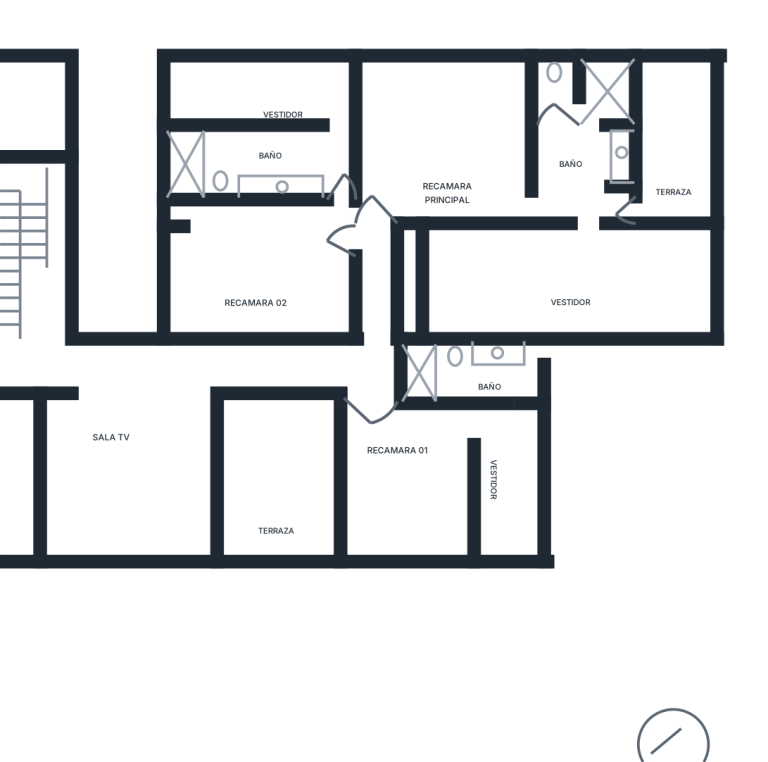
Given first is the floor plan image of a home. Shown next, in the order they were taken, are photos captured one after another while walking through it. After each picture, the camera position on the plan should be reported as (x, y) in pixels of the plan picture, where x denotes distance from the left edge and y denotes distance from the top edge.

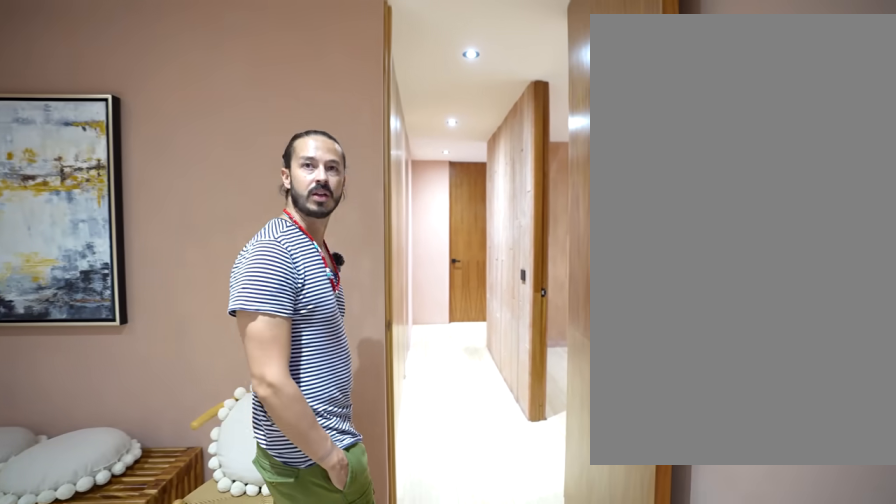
(397, 169)
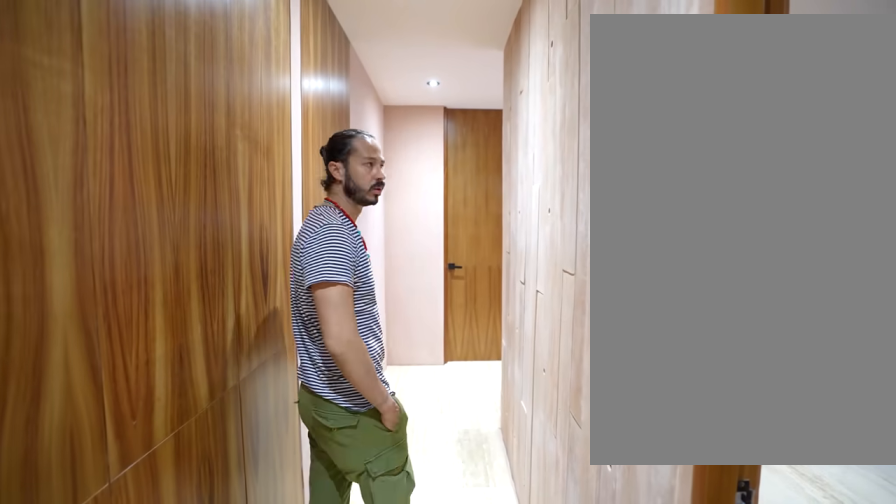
(377, 227)
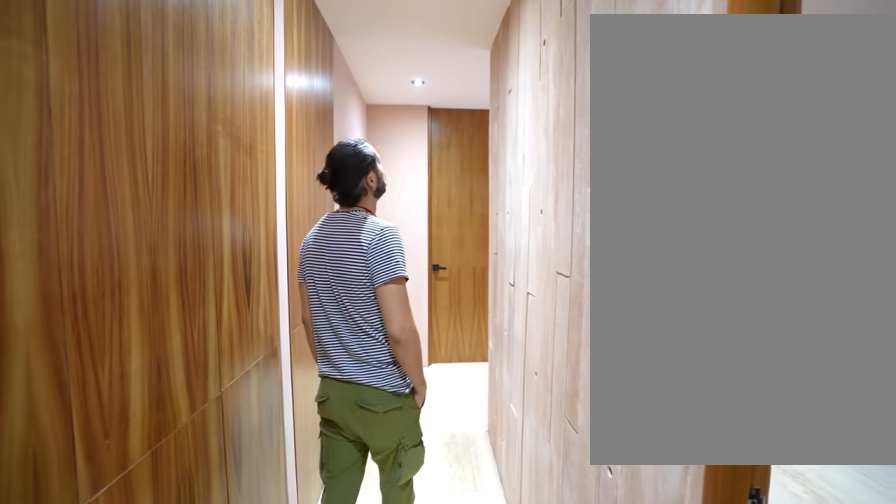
(377, 233)
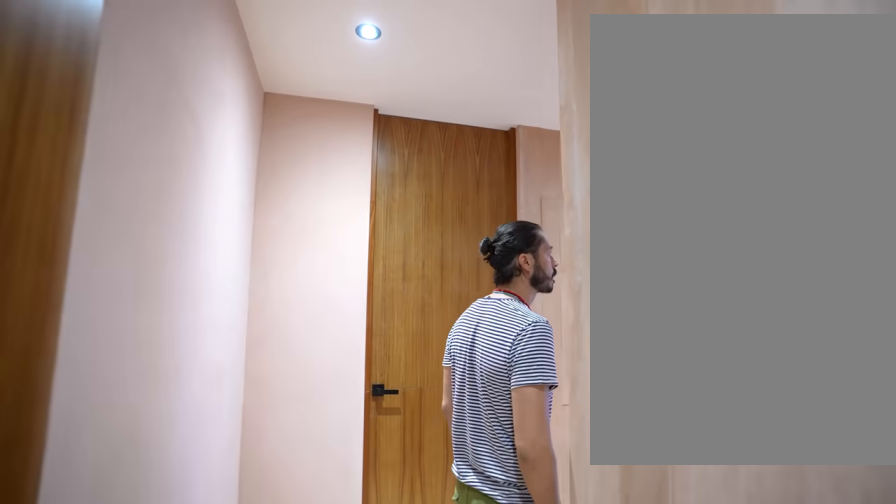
(376, 257)
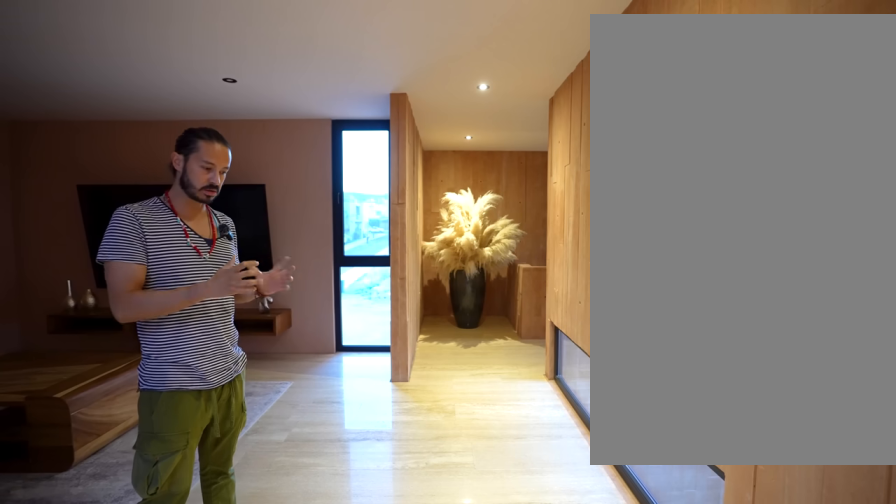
(213, 372)
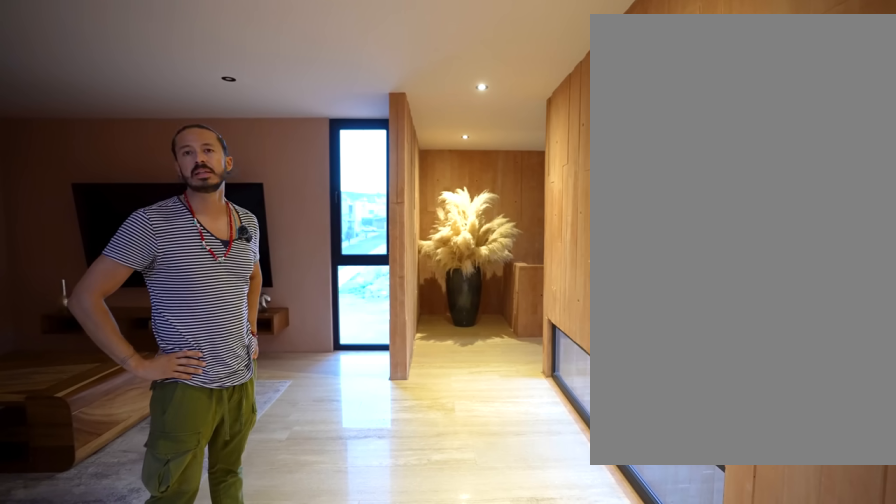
(207, 373)
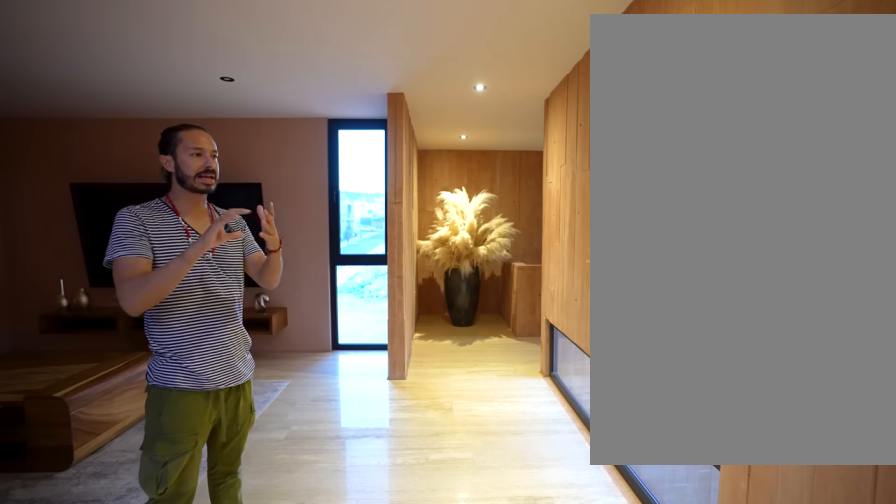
(207, 373)
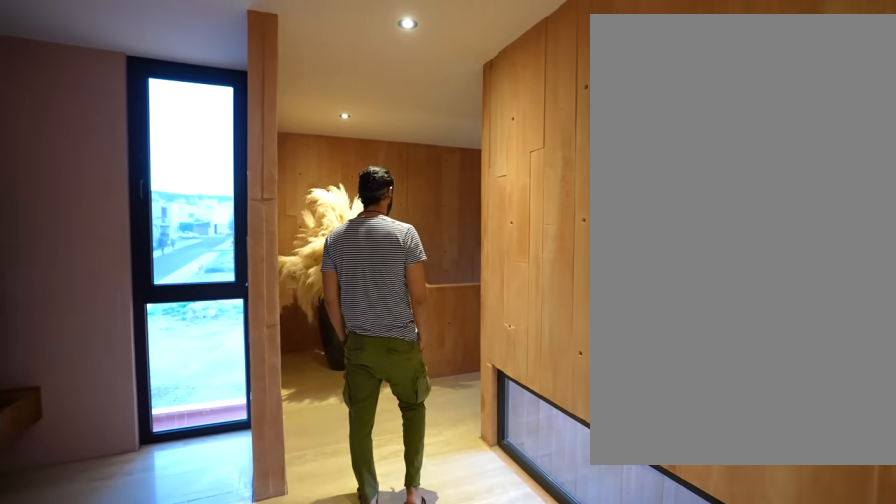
(204, 369)
